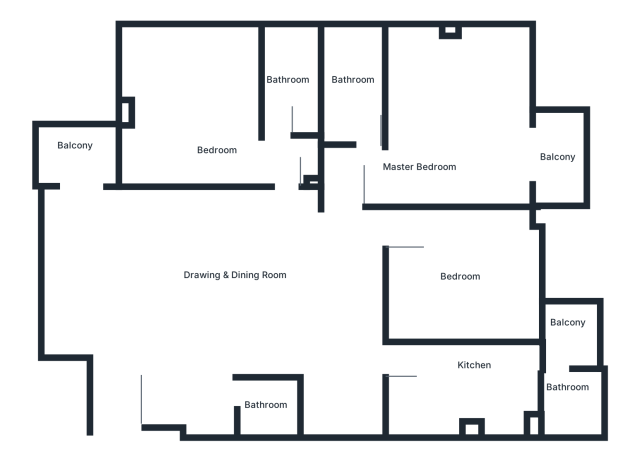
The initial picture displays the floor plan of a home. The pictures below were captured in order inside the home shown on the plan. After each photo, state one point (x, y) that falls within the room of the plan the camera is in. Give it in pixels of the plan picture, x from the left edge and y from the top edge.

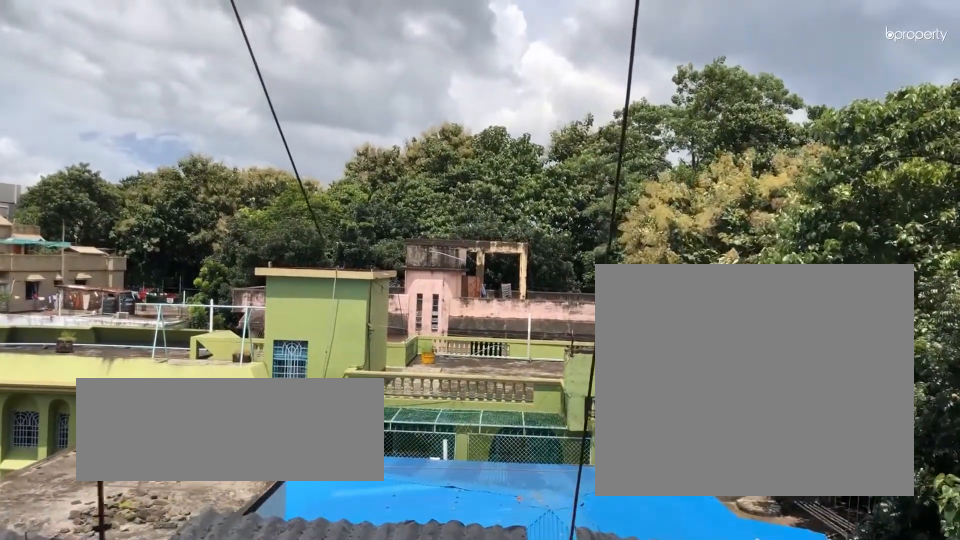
(562, 152)
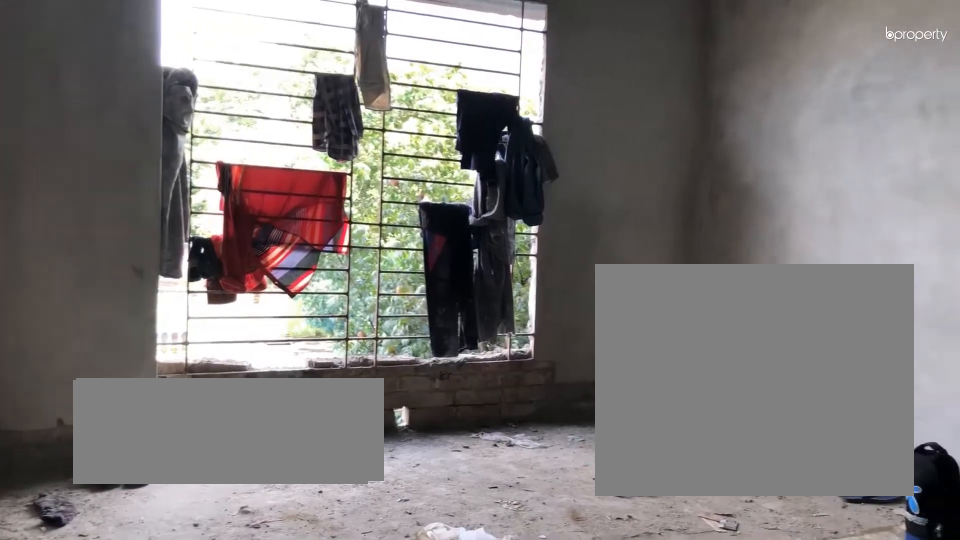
(460, 284)
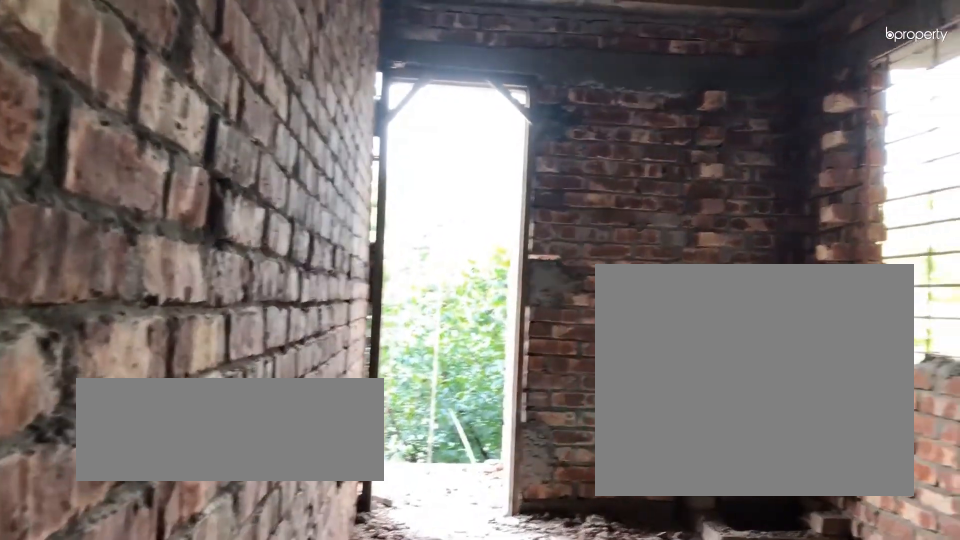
(480, 386)
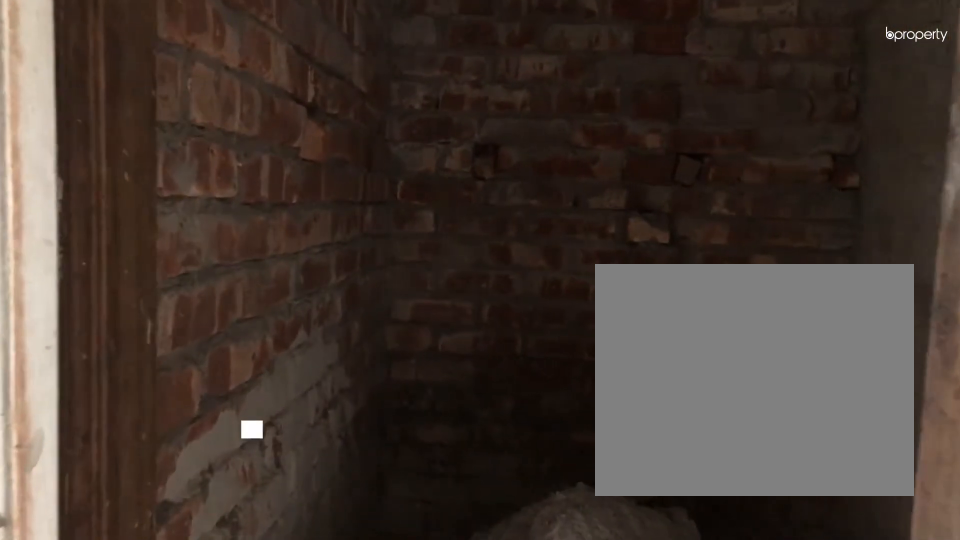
(272, 405)
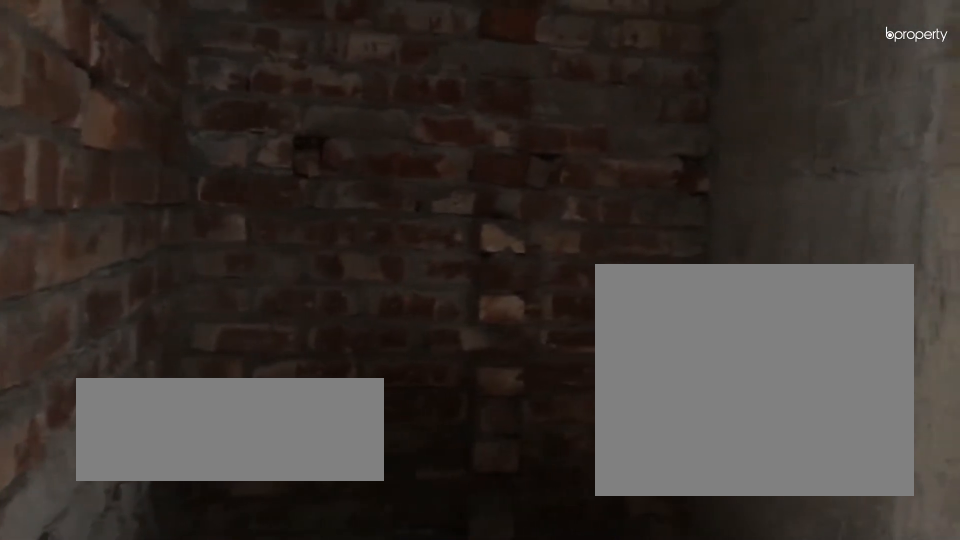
(272, 405)
